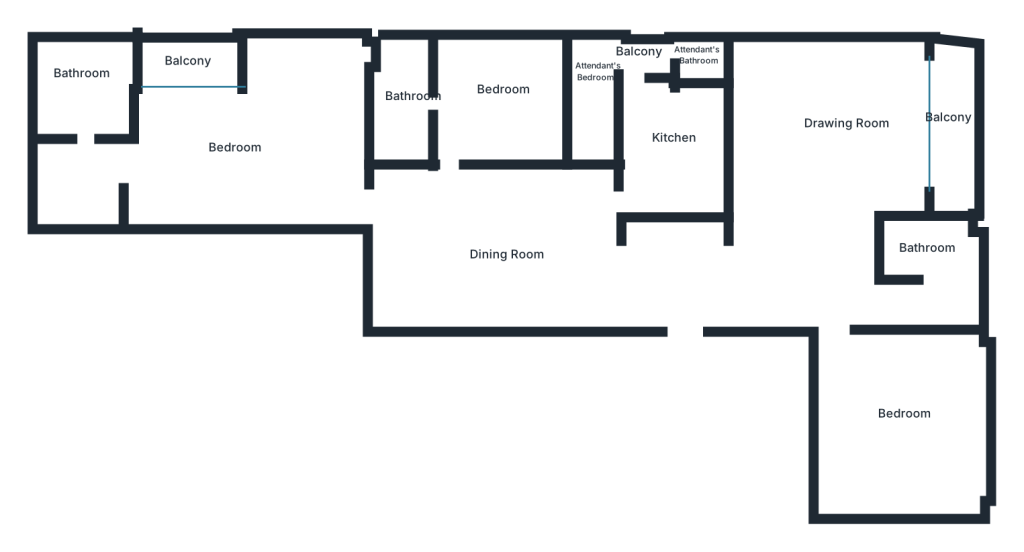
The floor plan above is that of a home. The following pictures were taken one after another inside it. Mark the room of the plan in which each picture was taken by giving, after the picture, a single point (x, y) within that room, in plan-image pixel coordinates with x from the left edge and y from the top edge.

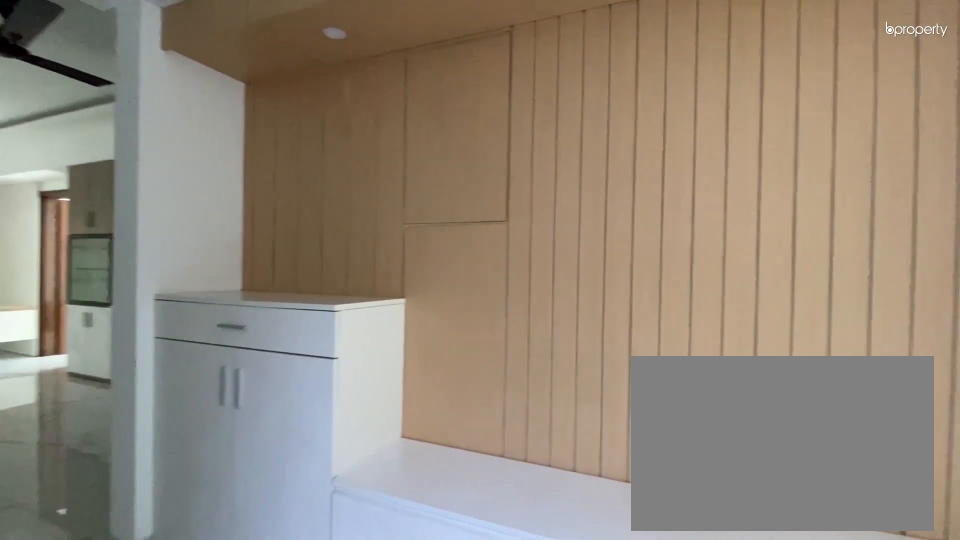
(638, 281)
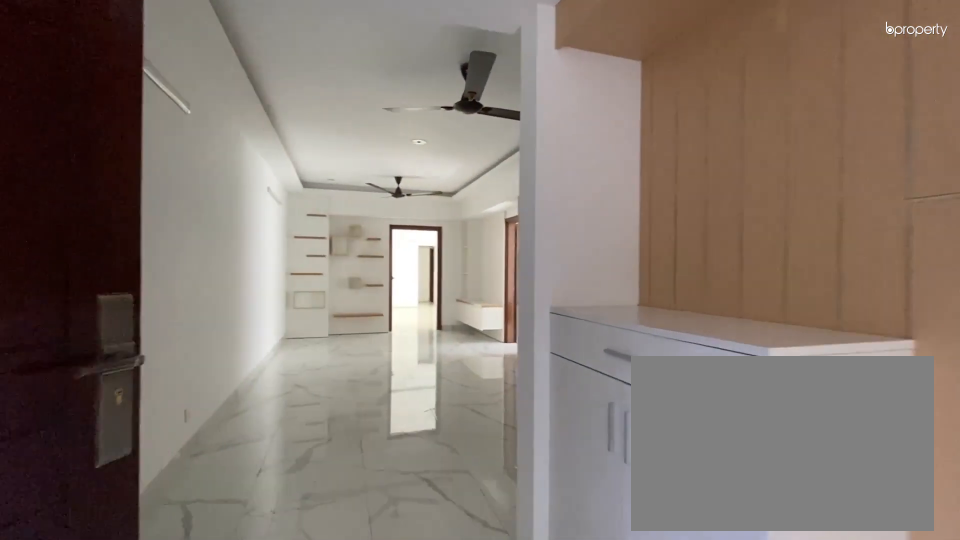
(638, 281)
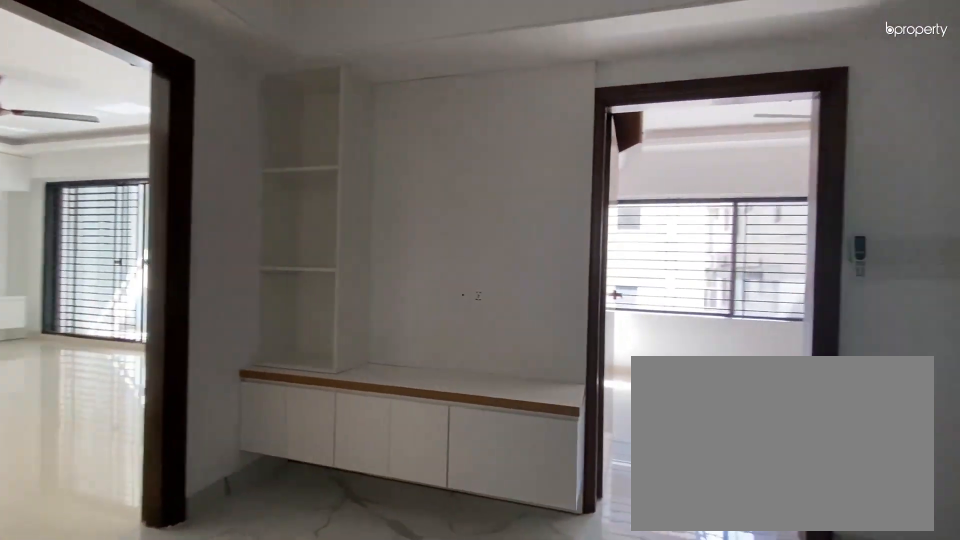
(492, 262)
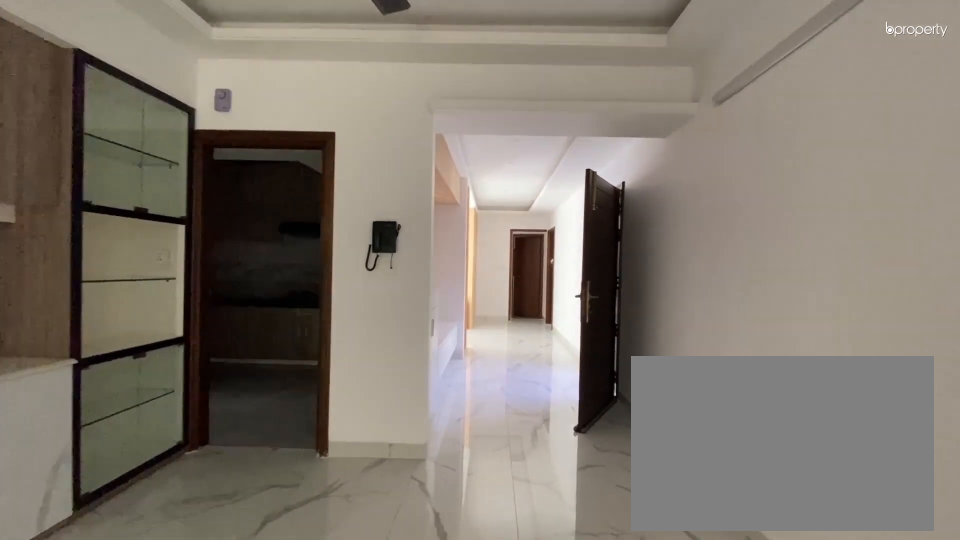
(653, 265)
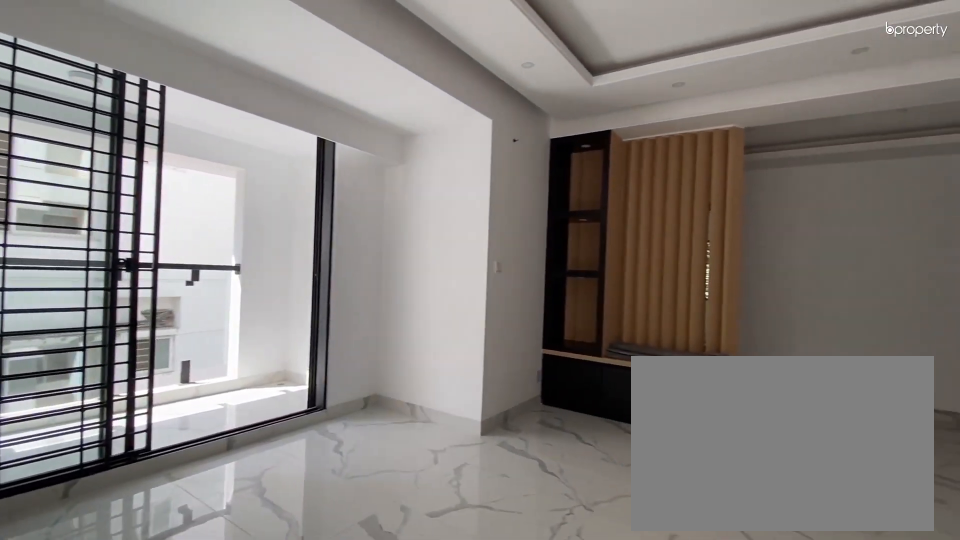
(846, 125)
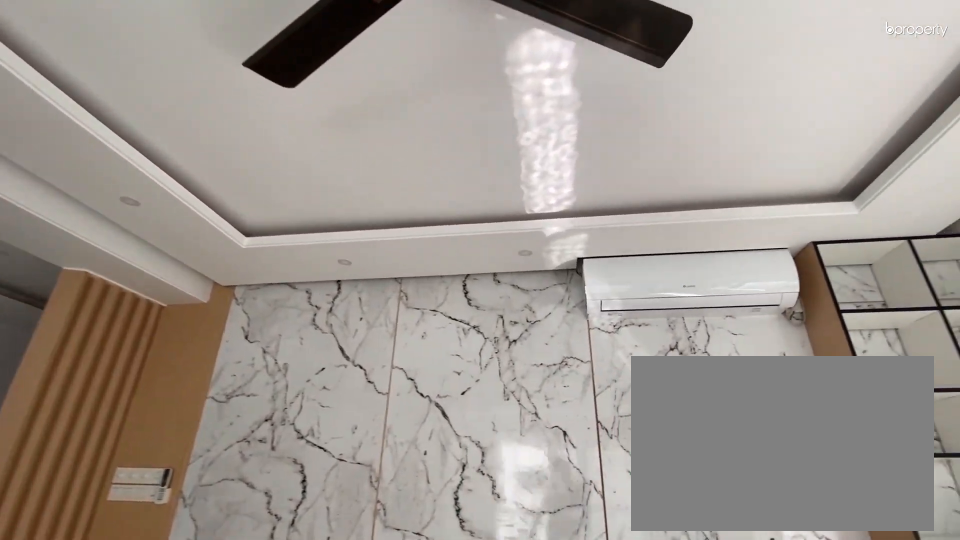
(846, 125)
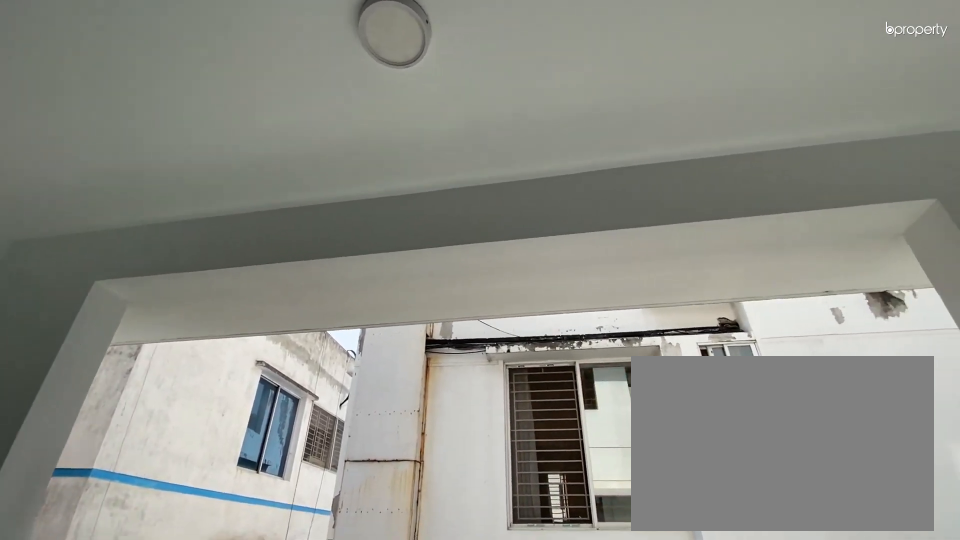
(947, 123)
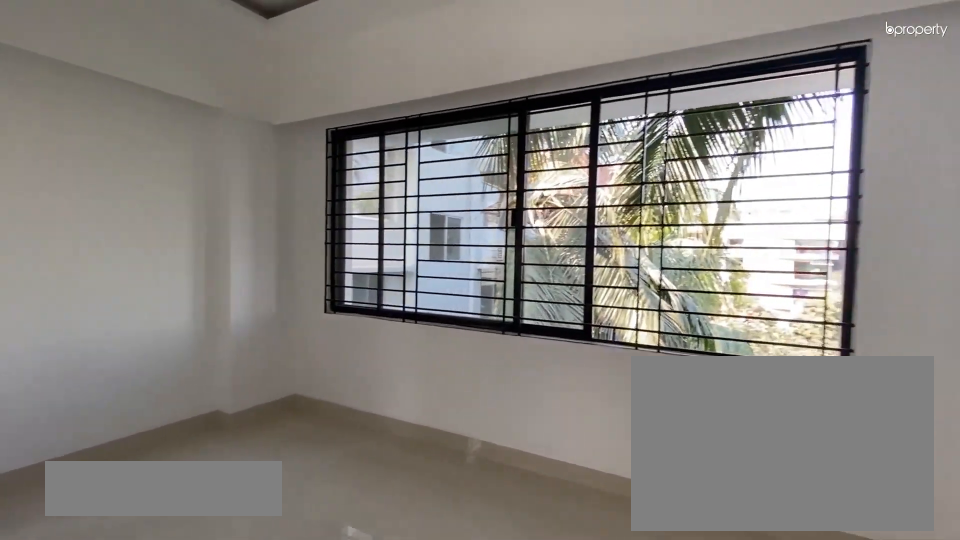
(897, 412)
